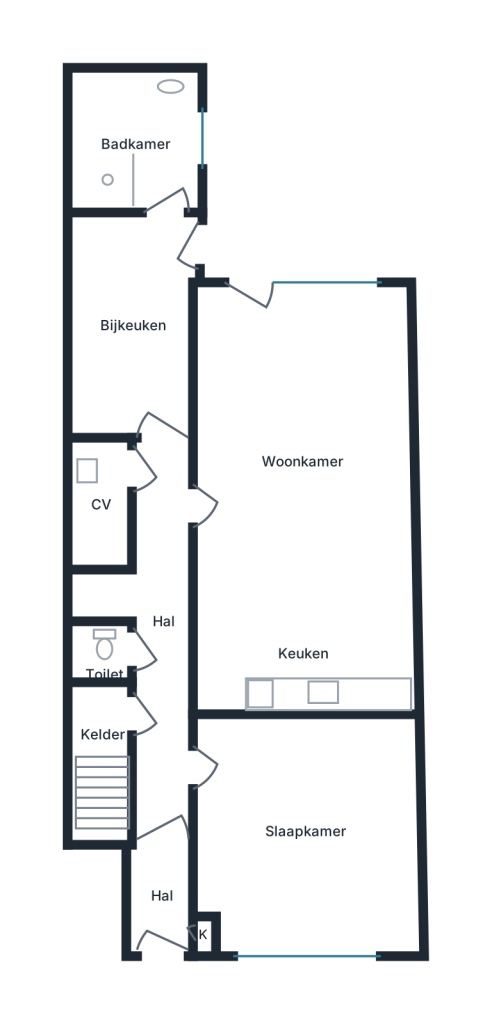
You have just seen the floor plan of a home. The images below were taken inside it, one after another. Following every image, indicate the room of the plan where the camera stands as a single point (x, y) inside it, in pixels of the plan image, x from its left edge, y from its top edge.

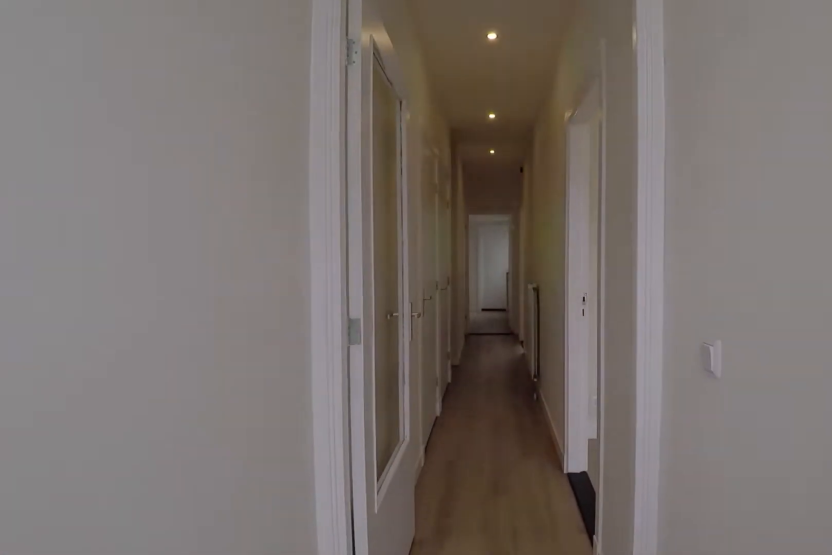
(161, 893)
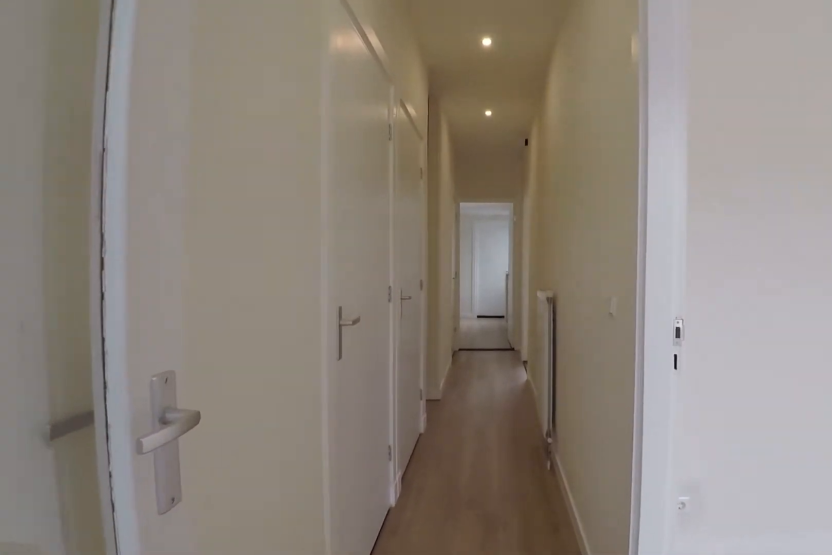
(156, 635)
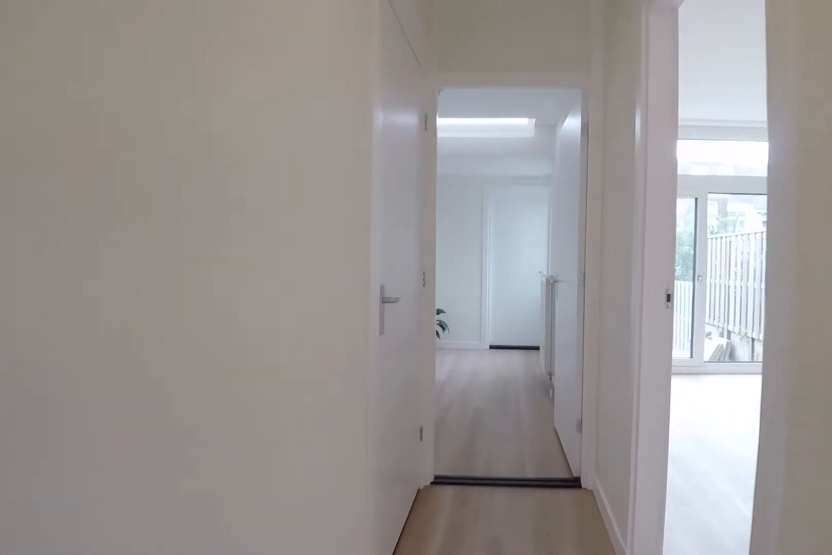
(156, 635)
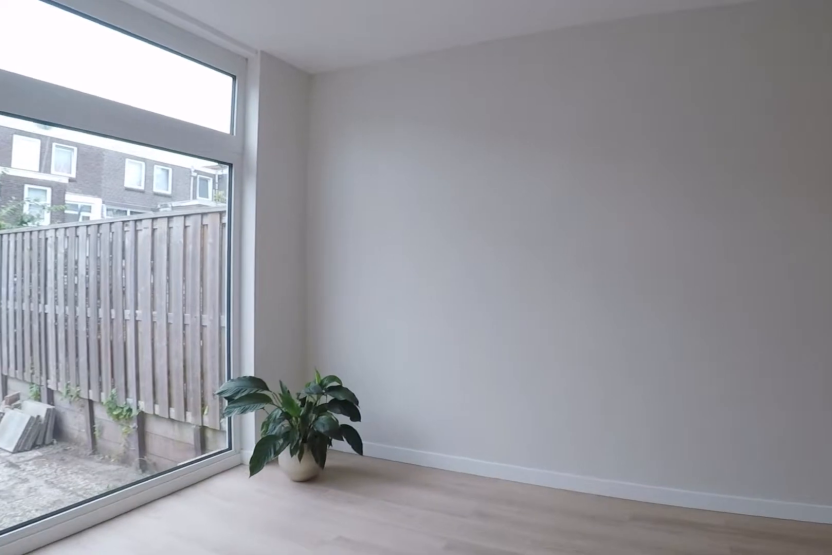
(301, 500)
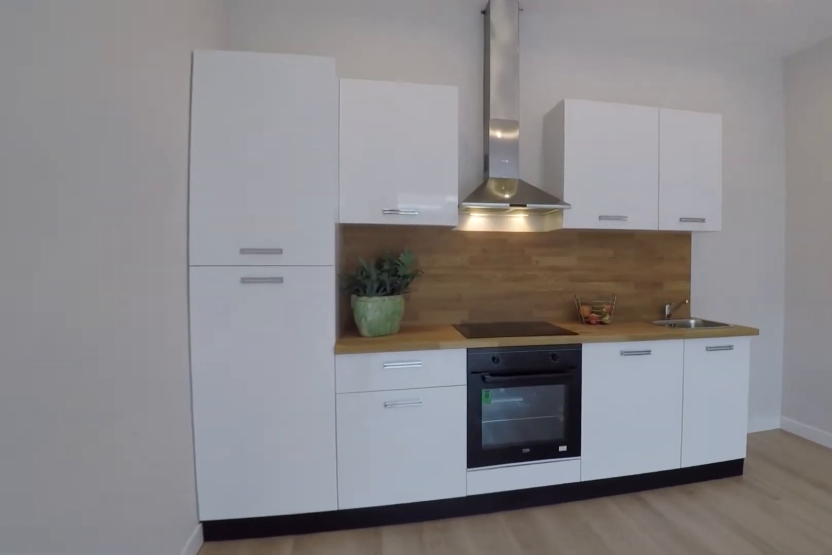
(301, 500)
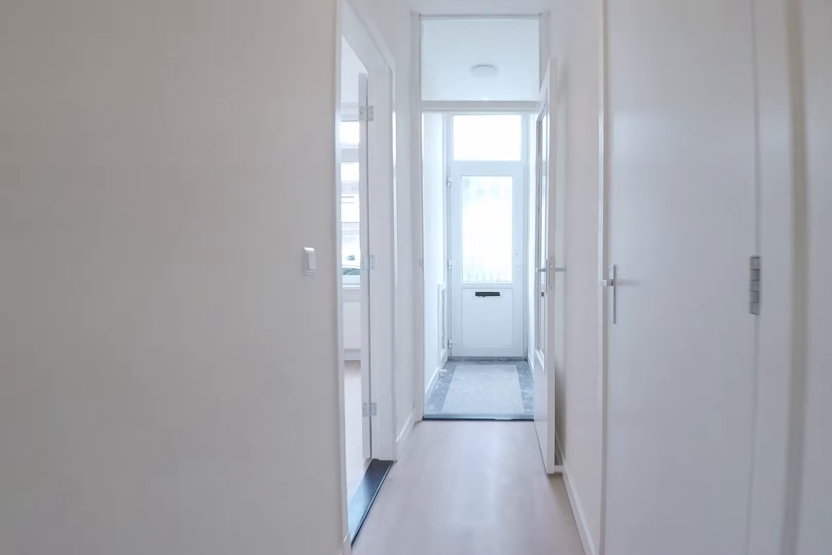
(156, 635)
